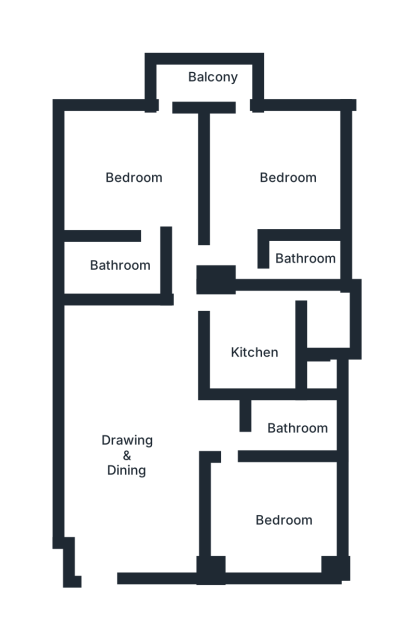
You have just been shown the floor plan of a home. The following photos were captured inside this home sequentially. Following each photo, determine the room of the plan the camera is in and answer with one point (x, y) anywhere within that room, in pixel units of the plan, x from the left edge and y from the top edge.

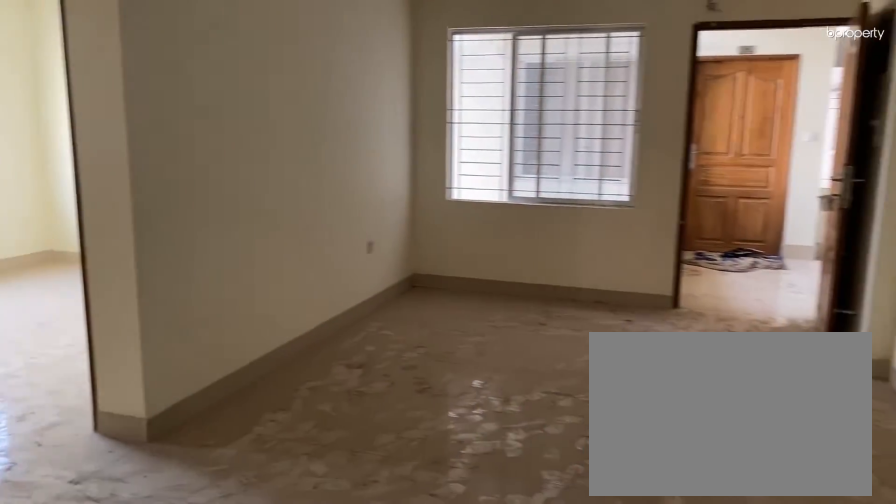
(141, 449)
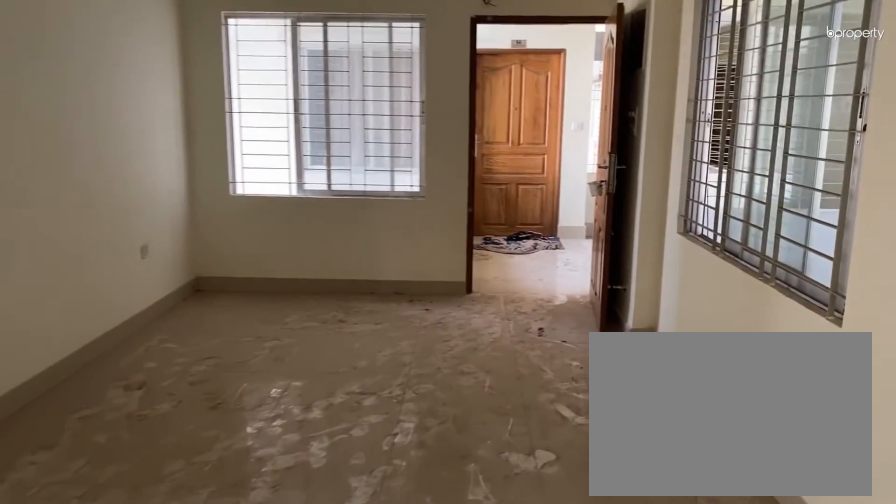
(141, 449)
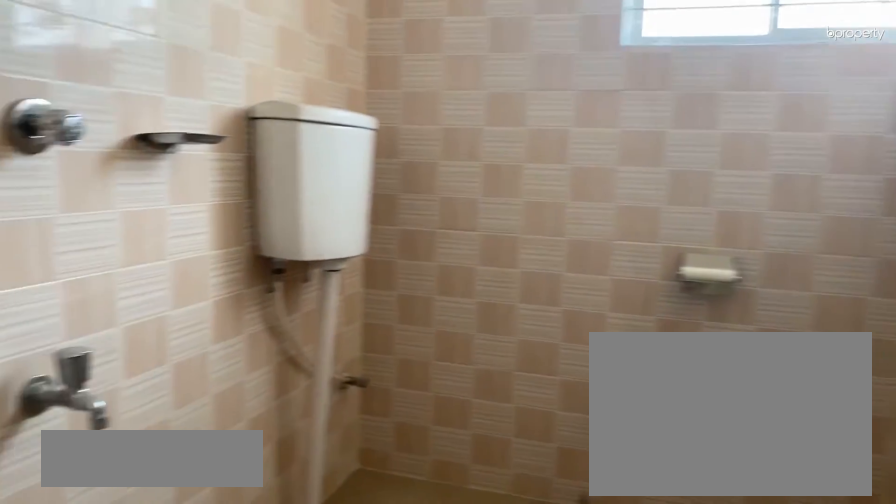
(295, 428)
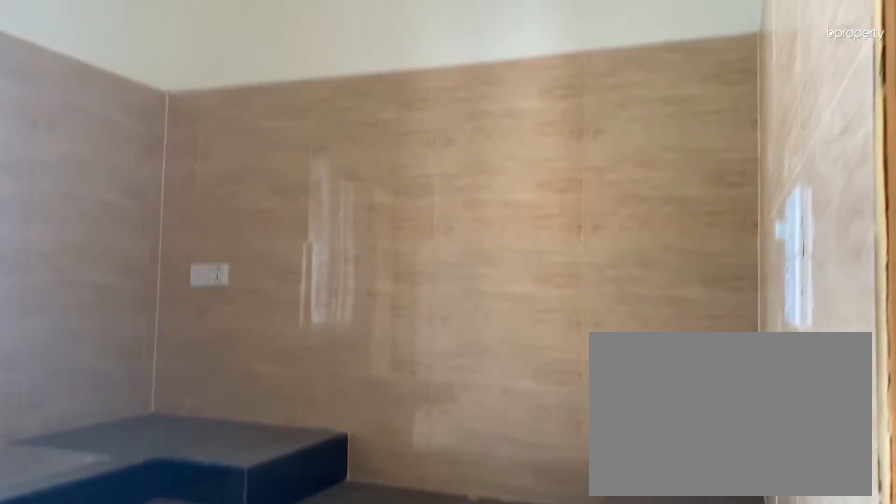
(252, 350)
